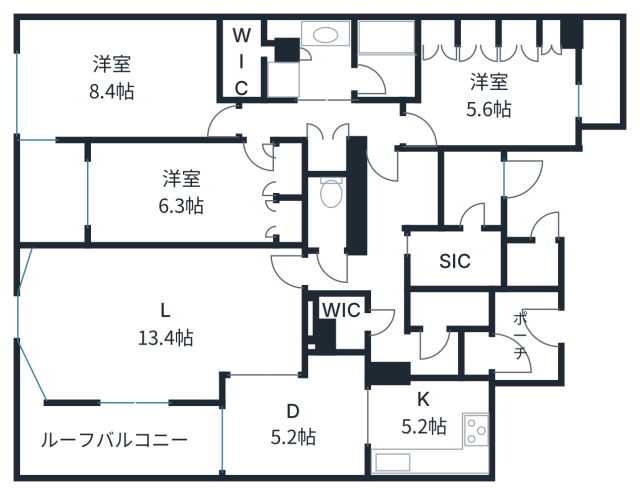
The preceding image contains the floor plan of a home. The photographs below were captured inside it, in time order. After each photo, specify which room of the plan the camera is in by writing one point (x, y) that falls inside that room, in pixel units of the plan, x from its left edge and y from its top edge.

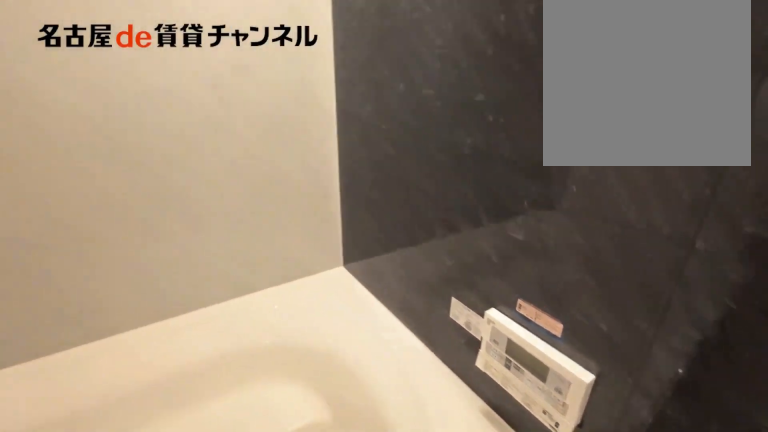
(386, 59)
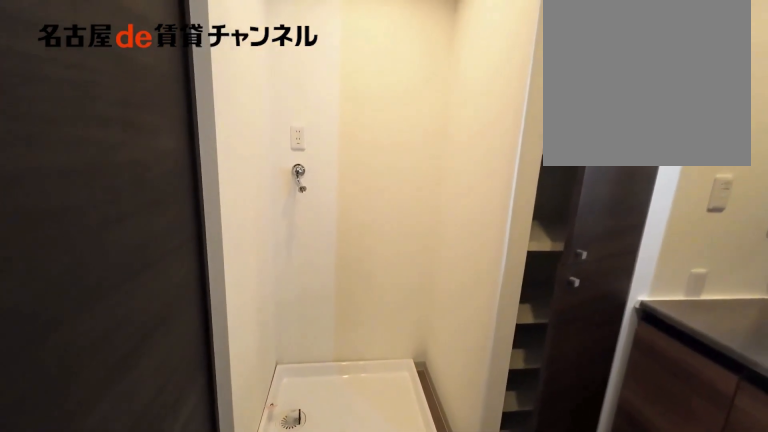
(316, 64)
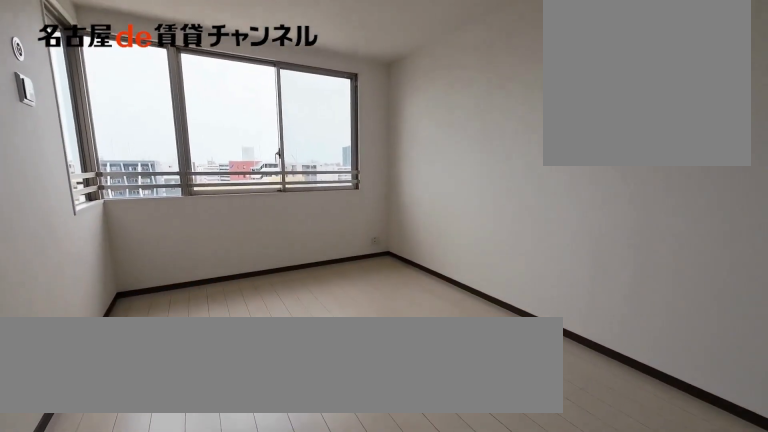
(125, 80)
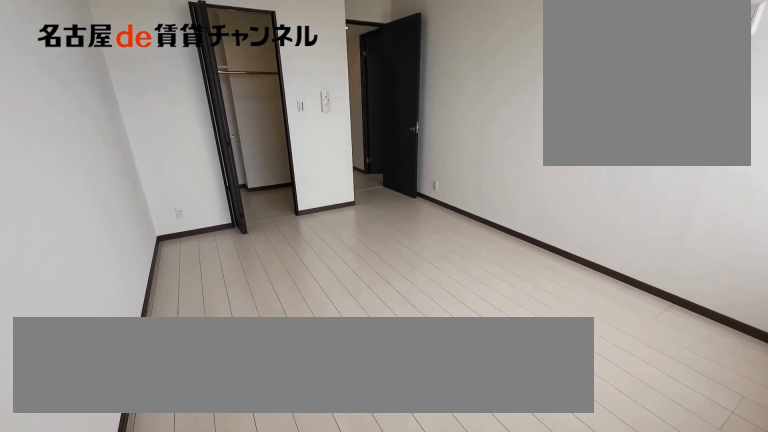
(125, 80)
